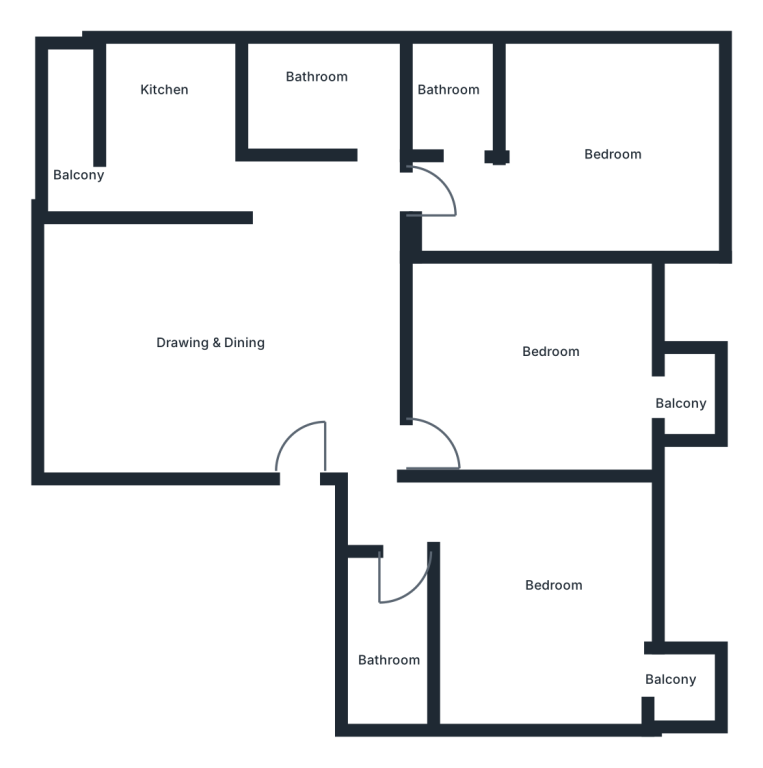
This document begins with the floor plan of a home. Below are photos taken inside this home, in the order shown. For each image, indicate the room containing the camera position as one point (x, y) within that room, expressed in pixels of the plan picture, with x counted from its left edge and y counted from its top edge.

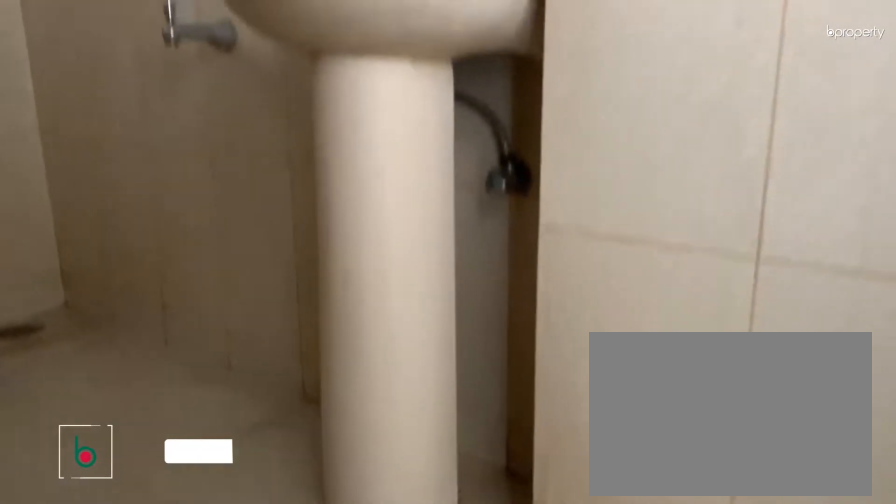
(390, 619)
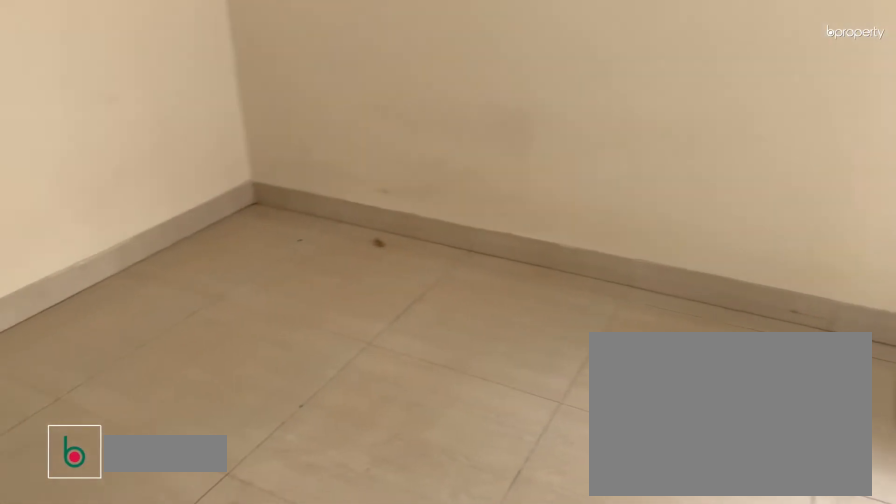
(566, 393)
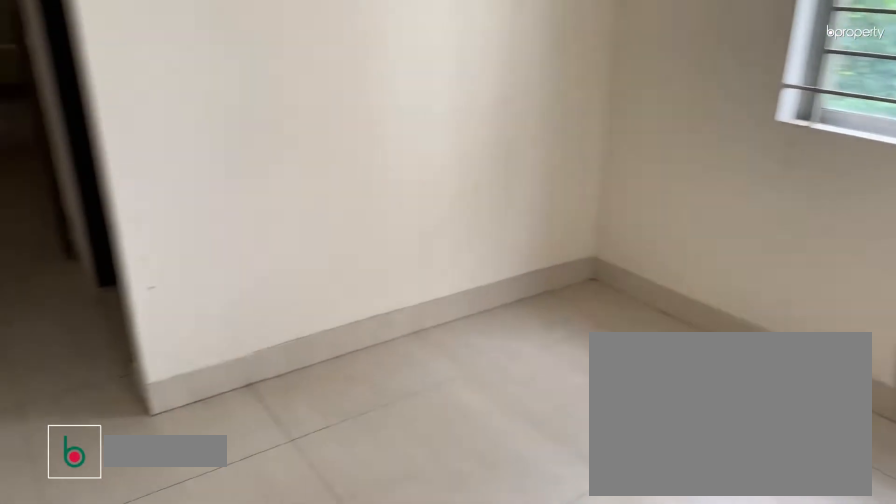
(591, 158)
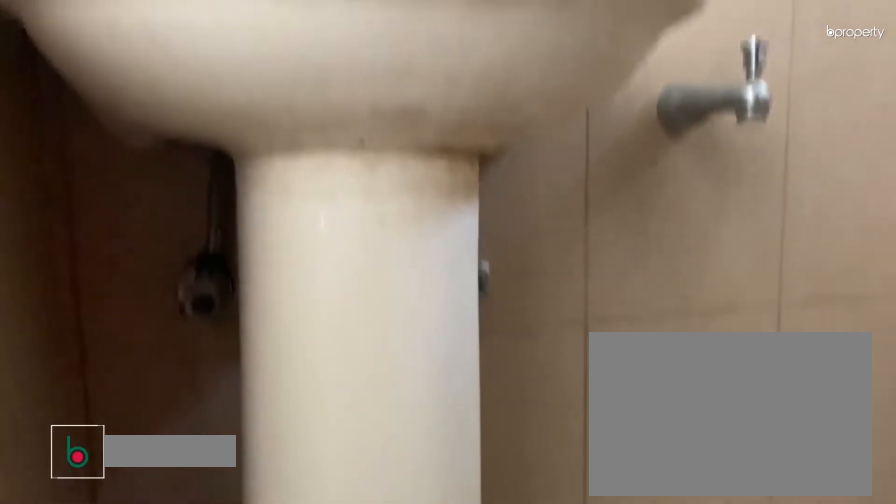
(460, 110)
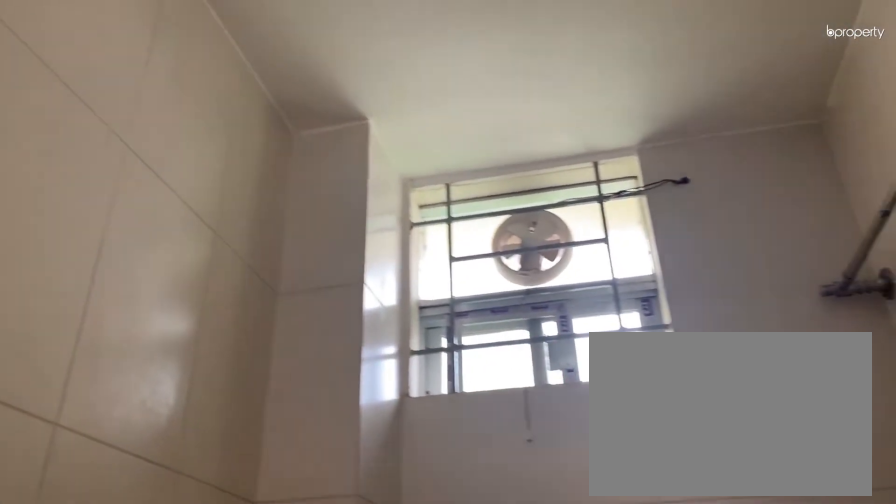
(460, 110)
